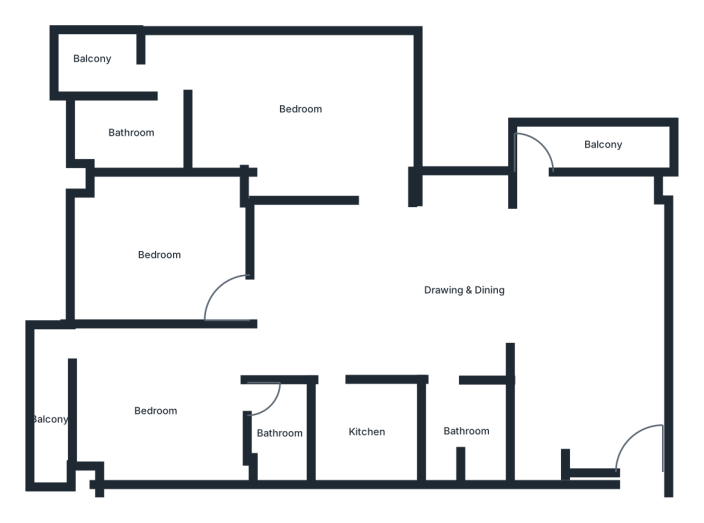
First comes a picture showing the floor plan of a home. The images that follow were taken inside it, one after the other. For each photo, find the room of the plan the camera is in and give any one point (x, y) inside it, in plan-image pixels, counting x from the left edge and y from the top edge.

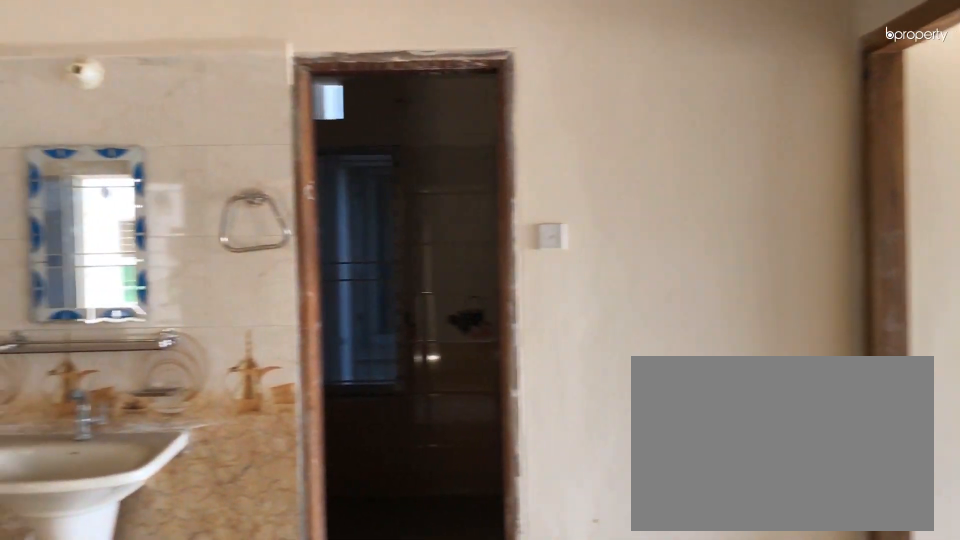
(380, 293)
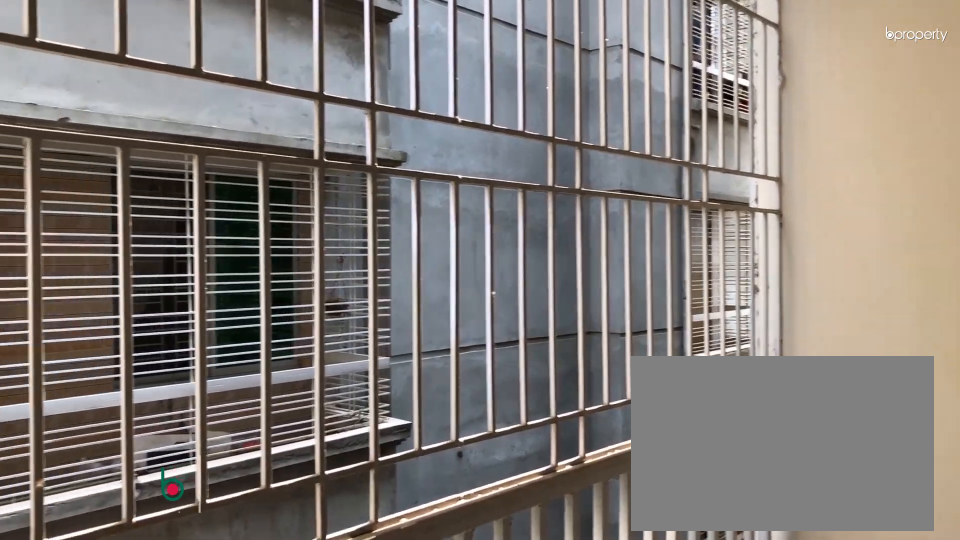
(603, 144)
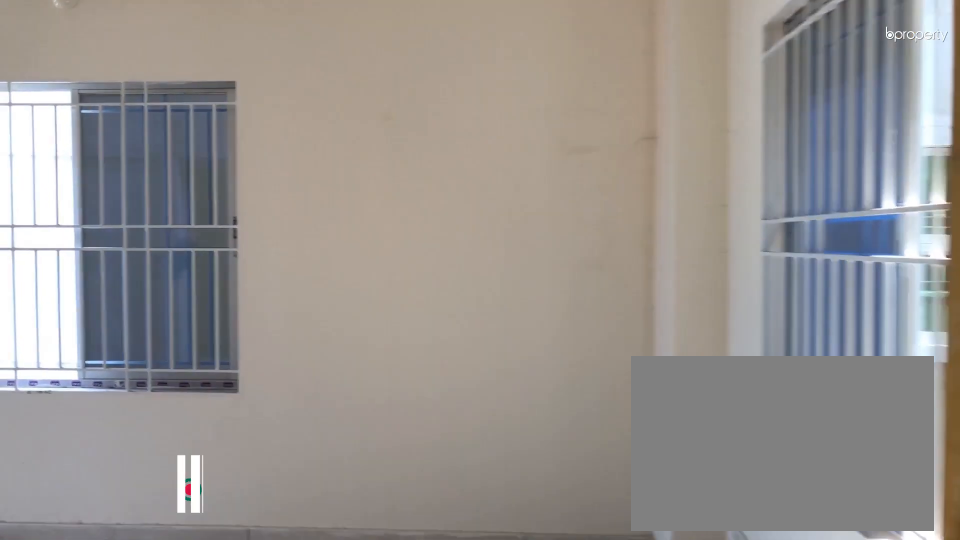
(297, 112)
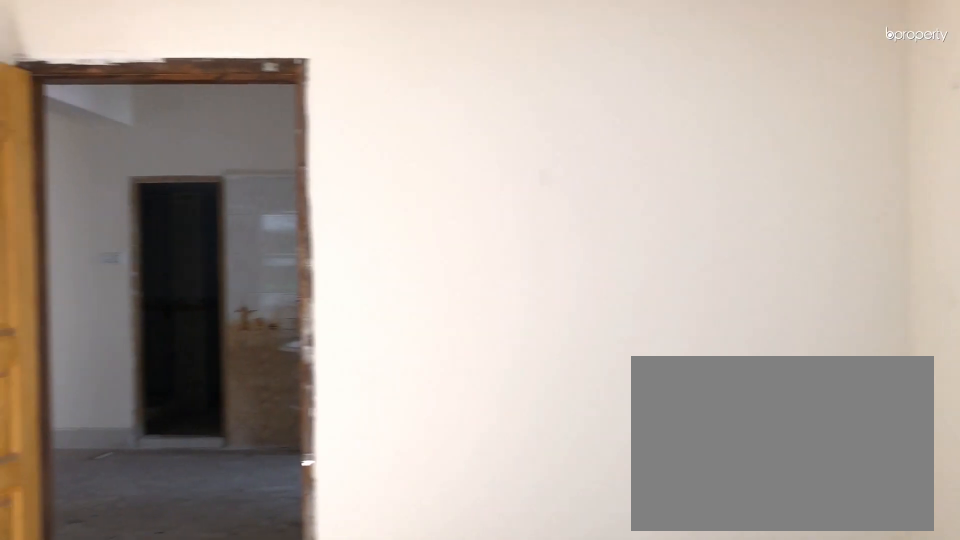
(292, 112)
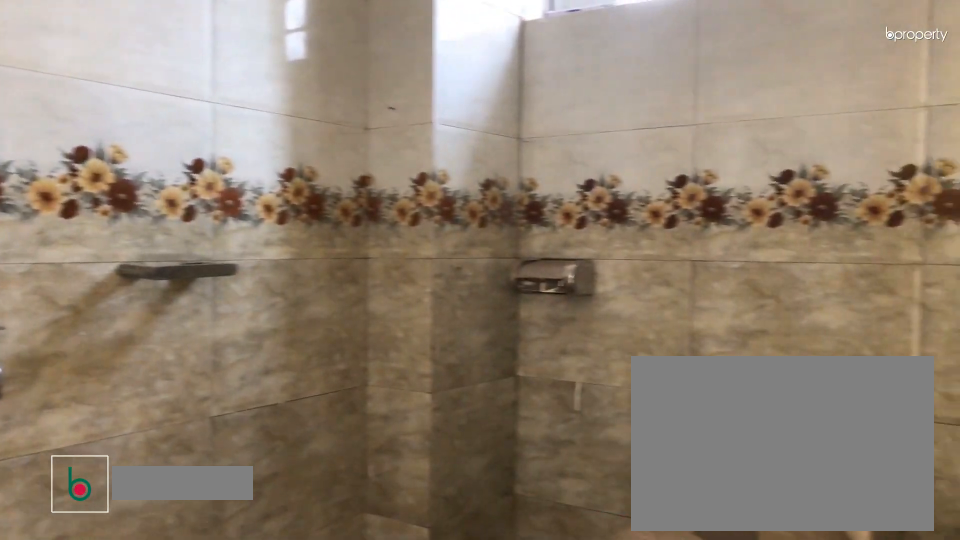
(129, 135)
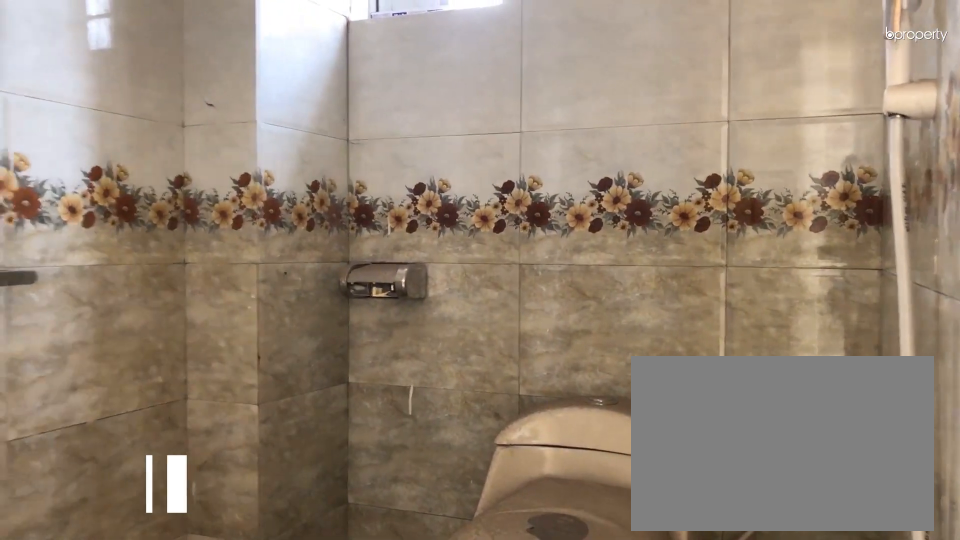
(129, 135)
